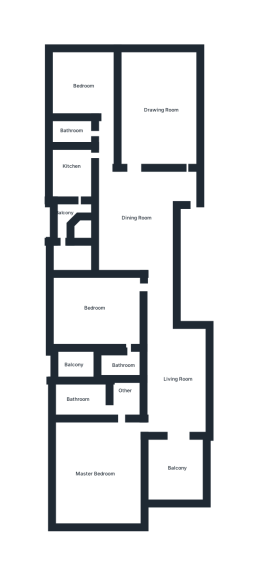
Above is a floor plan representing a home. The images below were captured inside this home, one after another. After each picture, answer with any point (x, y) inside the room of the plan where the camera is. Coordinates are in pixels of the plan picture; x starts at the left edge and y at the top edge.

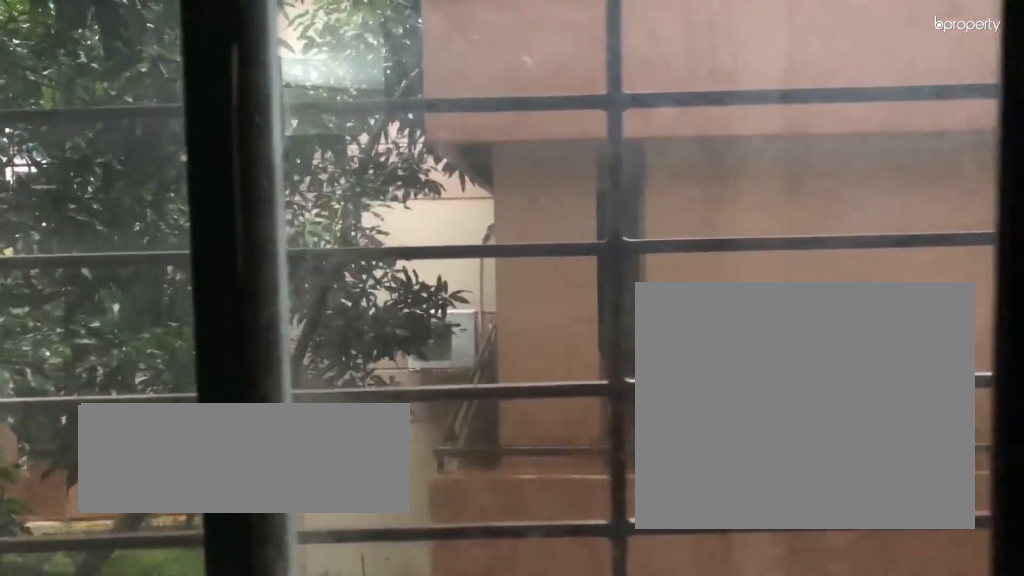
(80, 364)
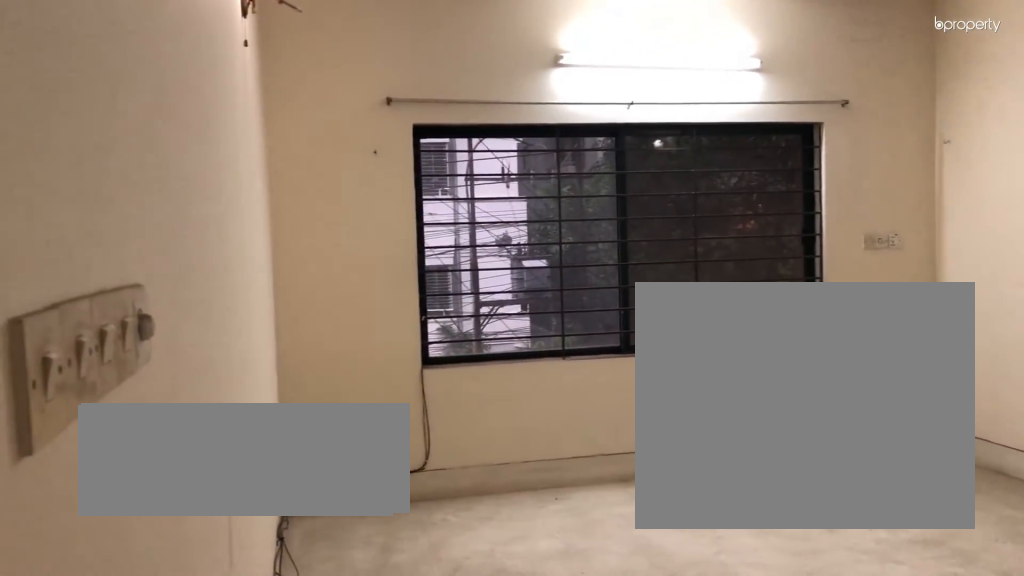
(97, 468)
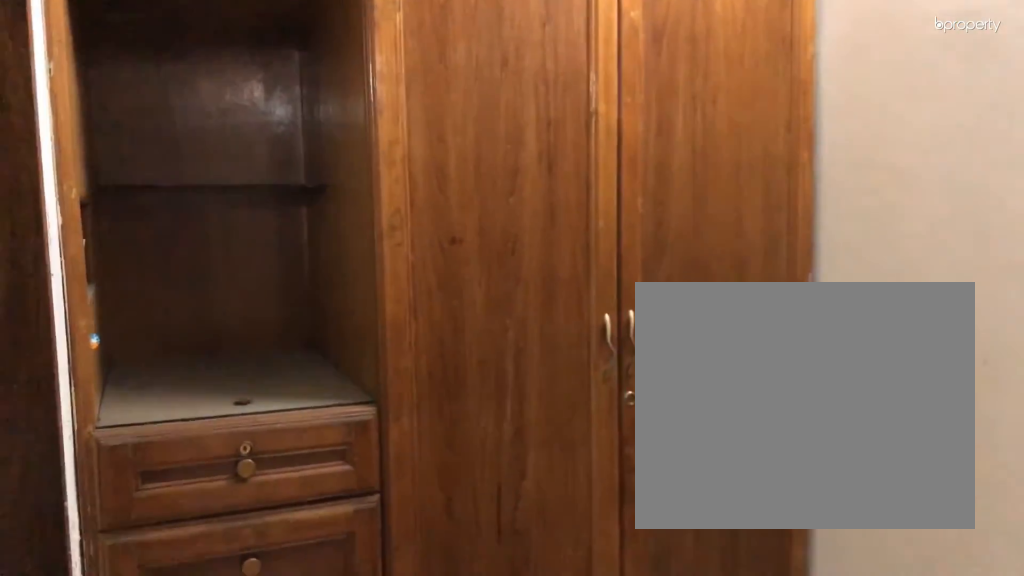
(124, 398)
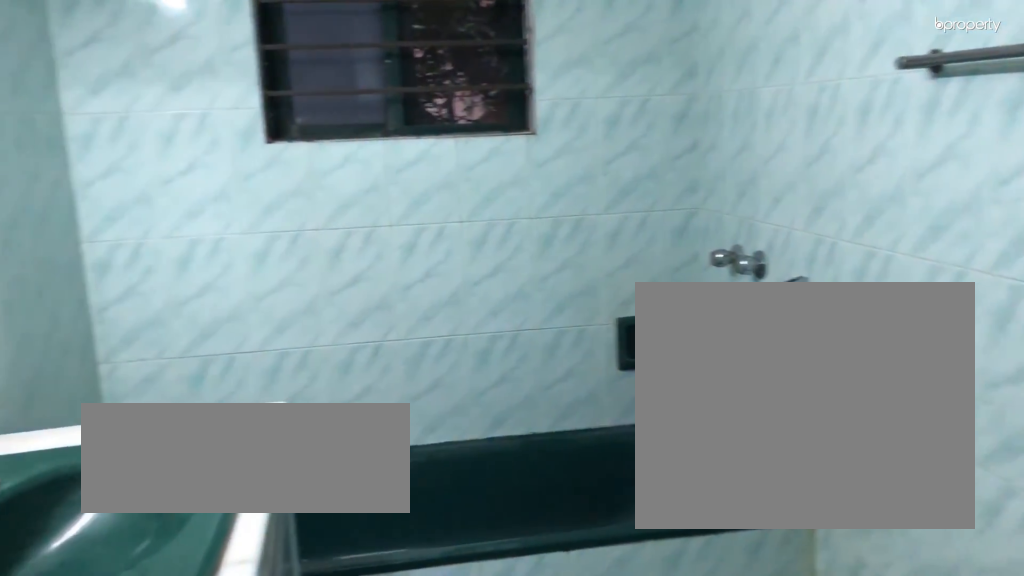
(79, 398)
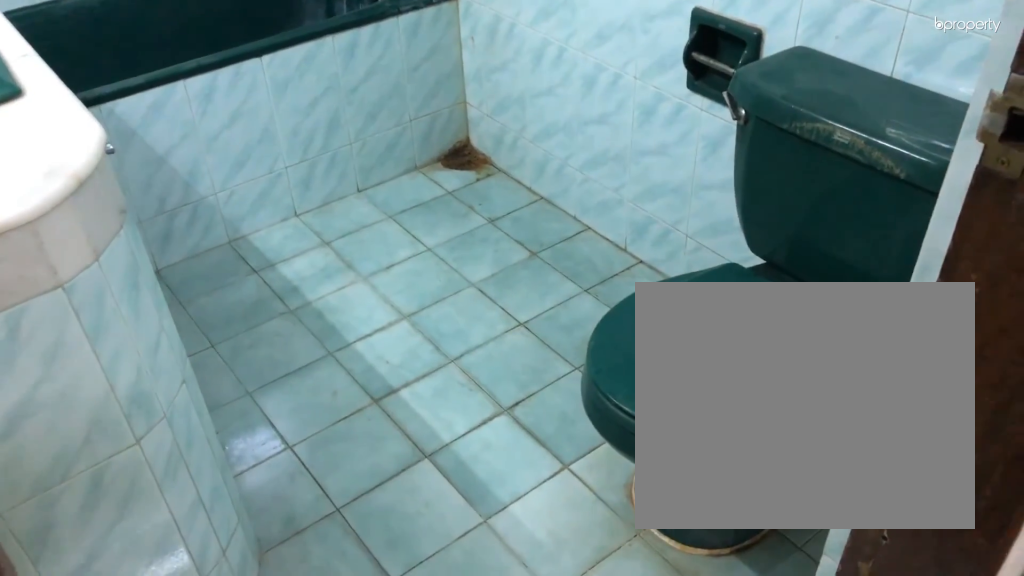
(79, 398)
